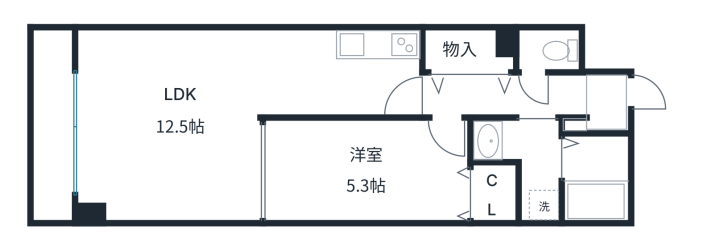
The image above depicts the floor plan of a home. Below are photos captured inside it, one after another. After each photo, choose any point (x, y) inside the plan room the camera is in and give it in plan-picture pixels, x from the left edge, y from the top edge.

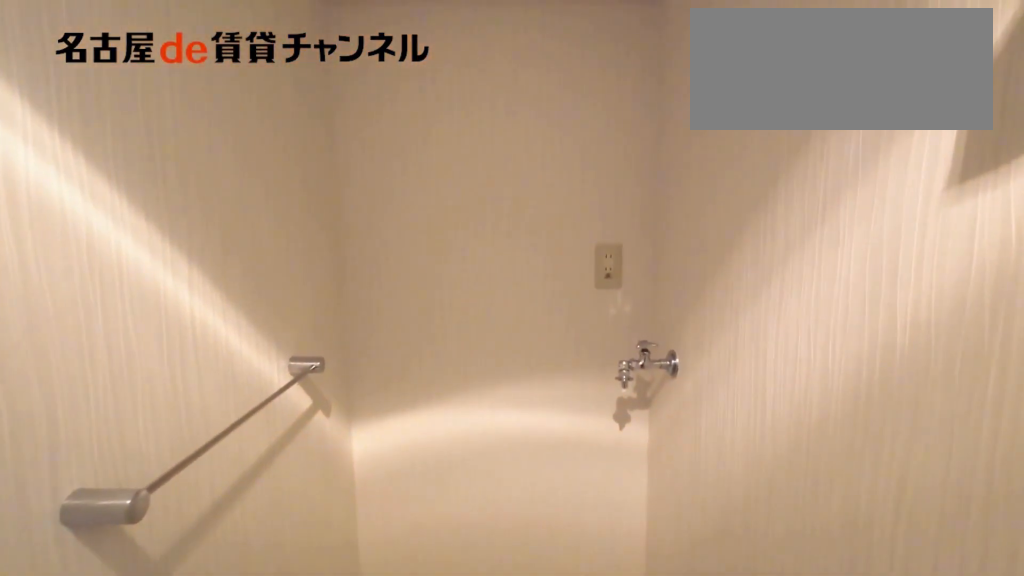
(525, 162)
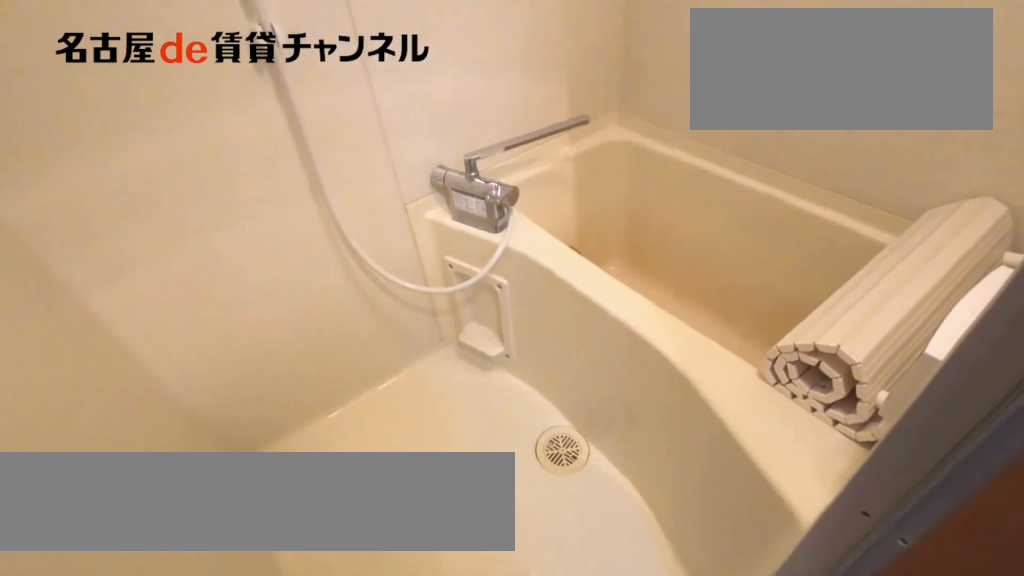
(595, 178)
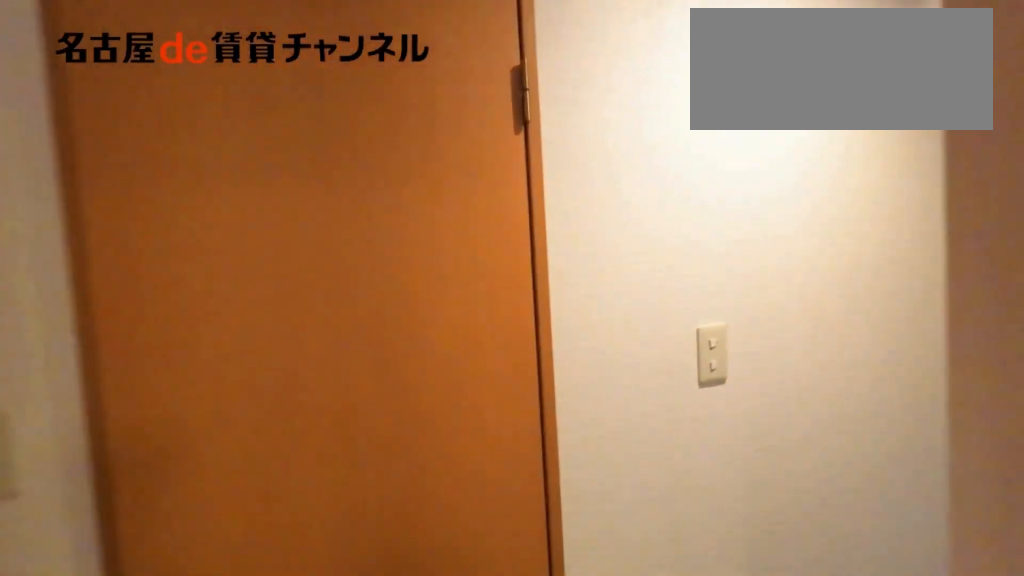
(607, 102)
